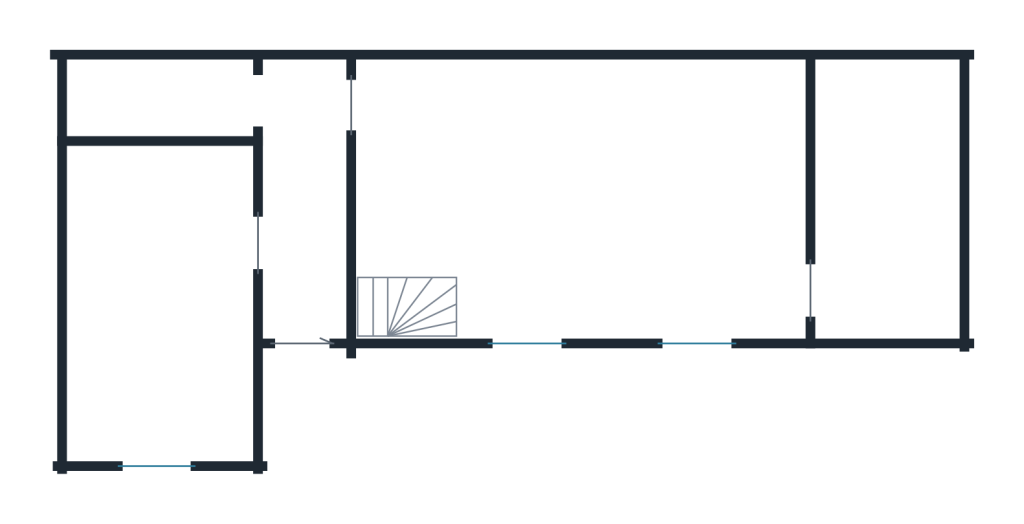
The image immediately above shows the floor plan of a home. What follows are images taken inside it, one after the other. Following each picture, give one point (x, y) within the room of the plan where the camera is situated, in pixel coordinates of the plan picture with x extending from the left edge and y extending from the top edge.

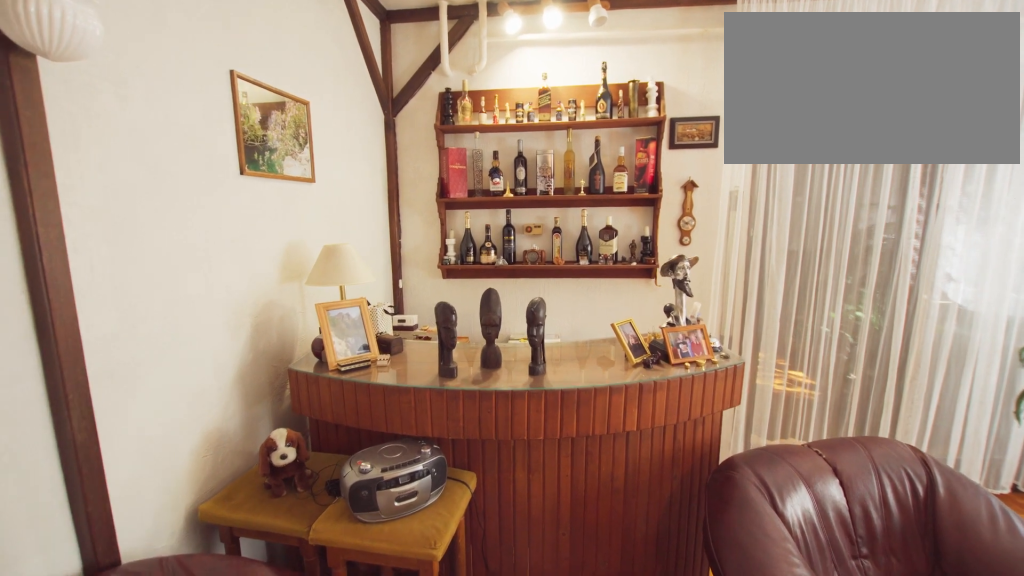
(592, 219)
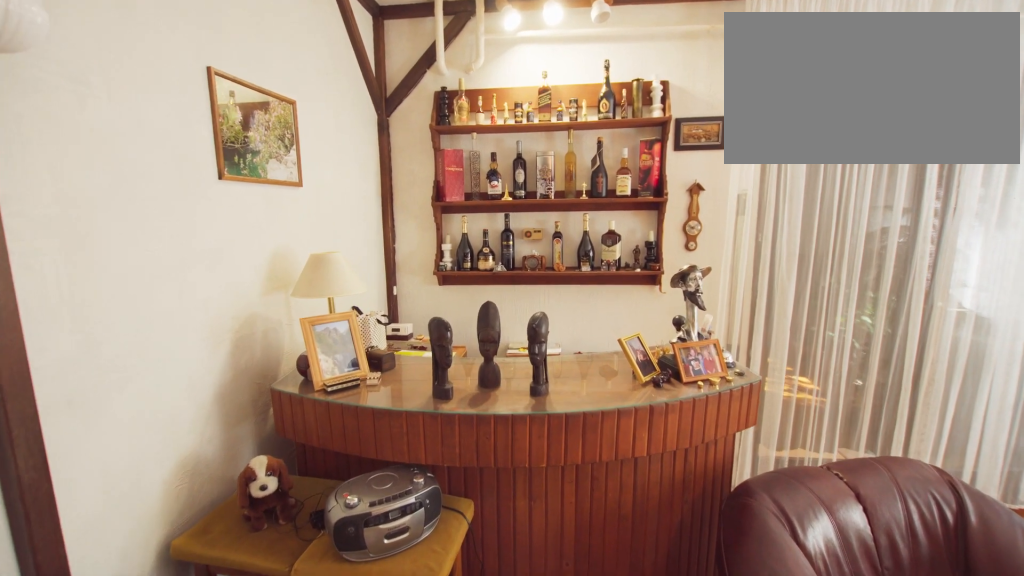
(591, 218)
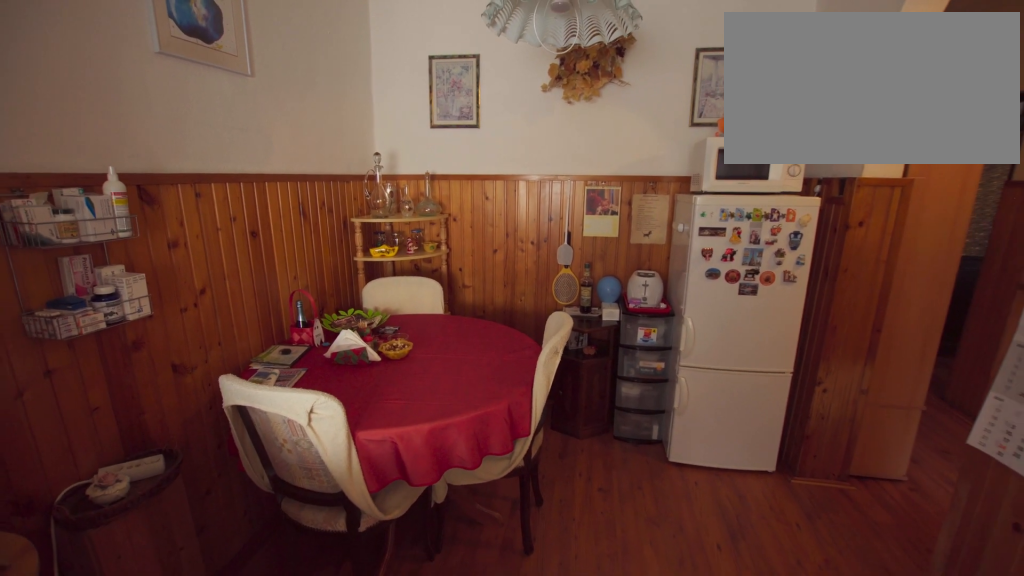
(165, 312)
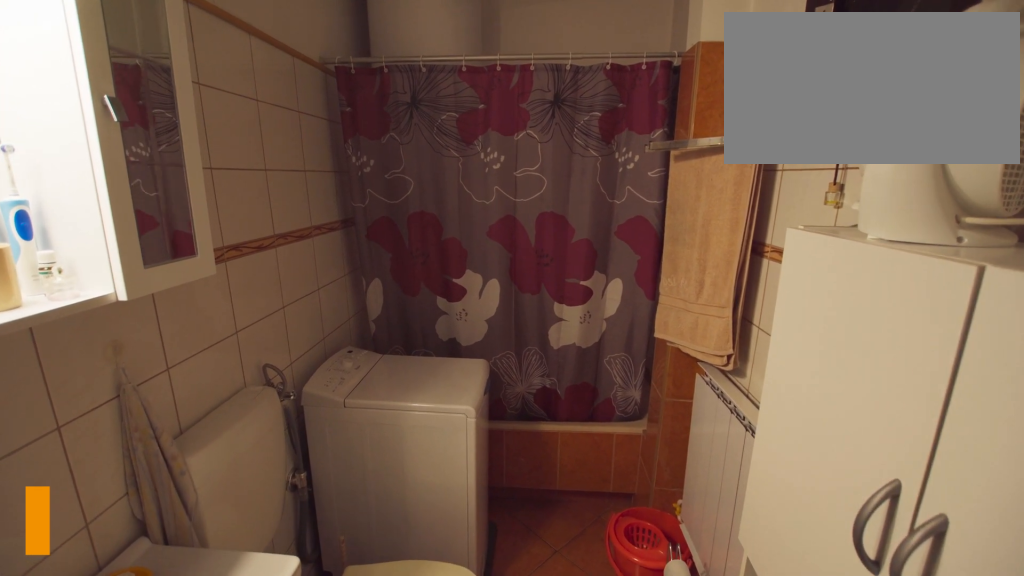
(164, 99)
